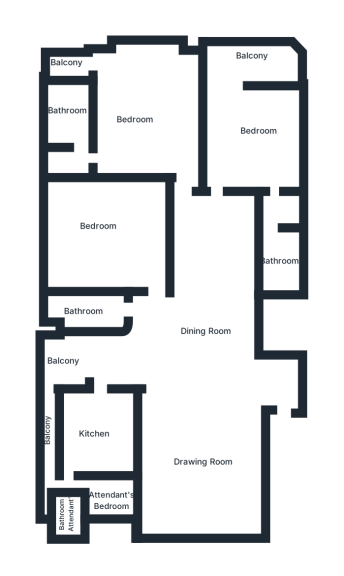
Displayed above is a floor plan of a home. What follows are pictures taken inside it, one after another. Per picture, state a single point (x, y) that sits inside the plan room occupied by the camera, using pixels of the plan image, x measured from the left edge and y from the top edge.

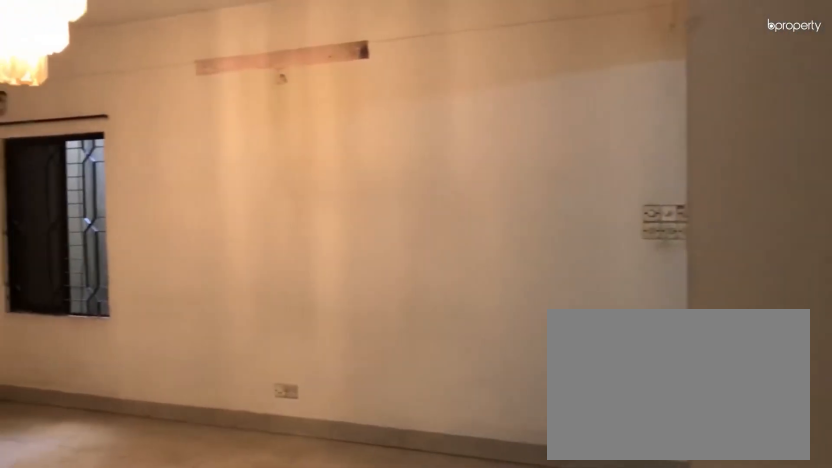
(207, 454)
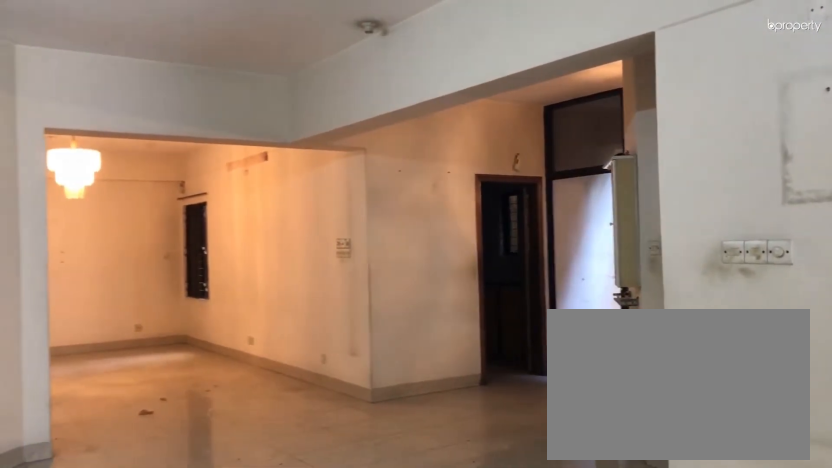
(198, 343)
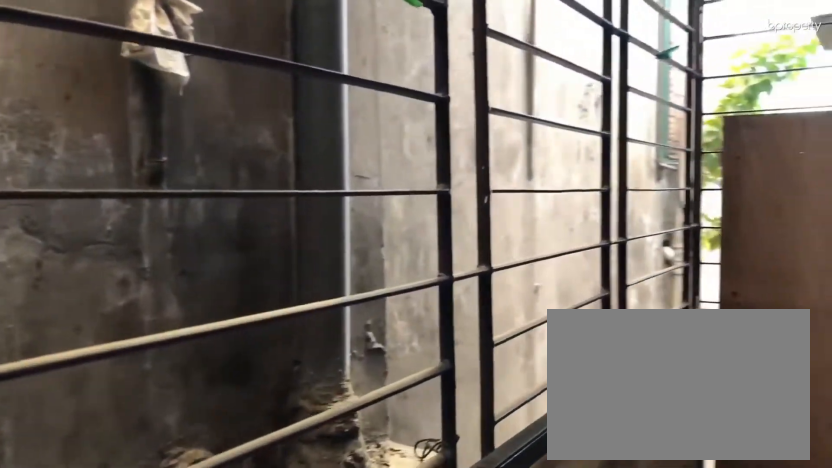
(72, 364)
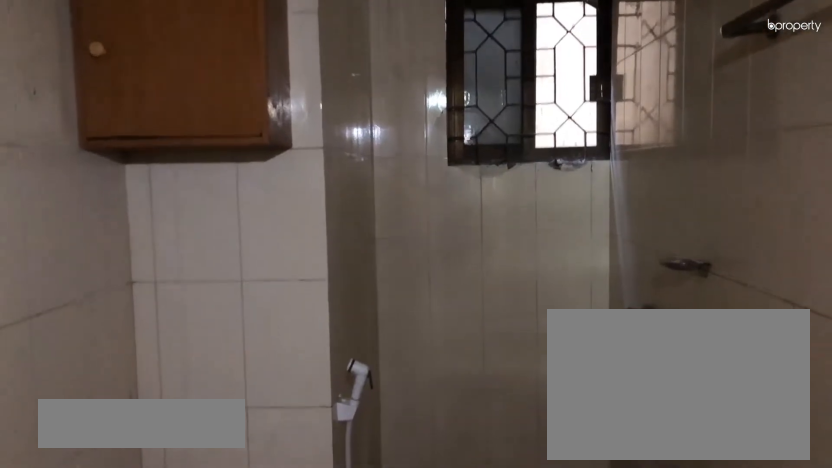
(85, 312)
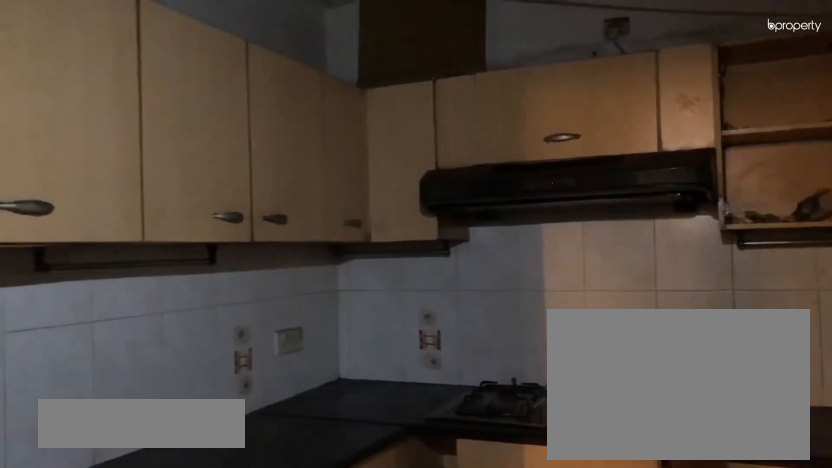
(96, 434)
